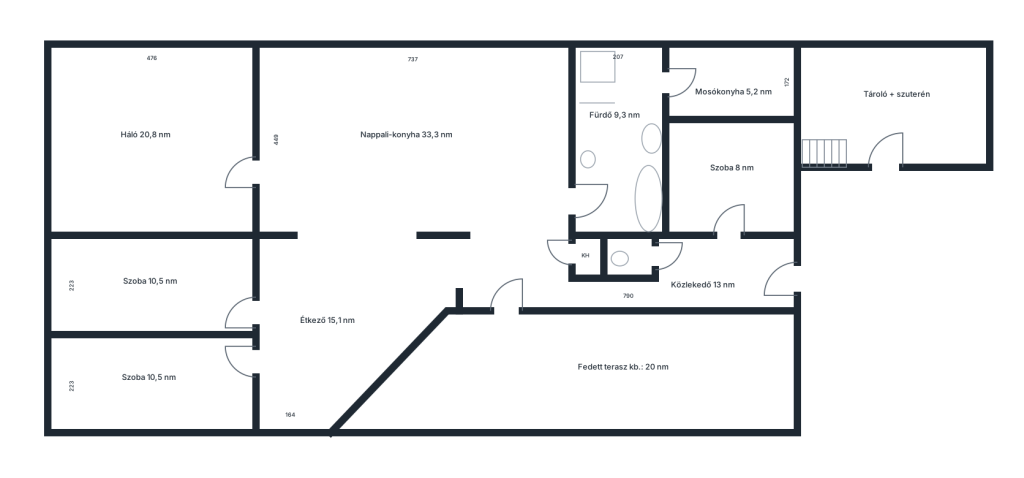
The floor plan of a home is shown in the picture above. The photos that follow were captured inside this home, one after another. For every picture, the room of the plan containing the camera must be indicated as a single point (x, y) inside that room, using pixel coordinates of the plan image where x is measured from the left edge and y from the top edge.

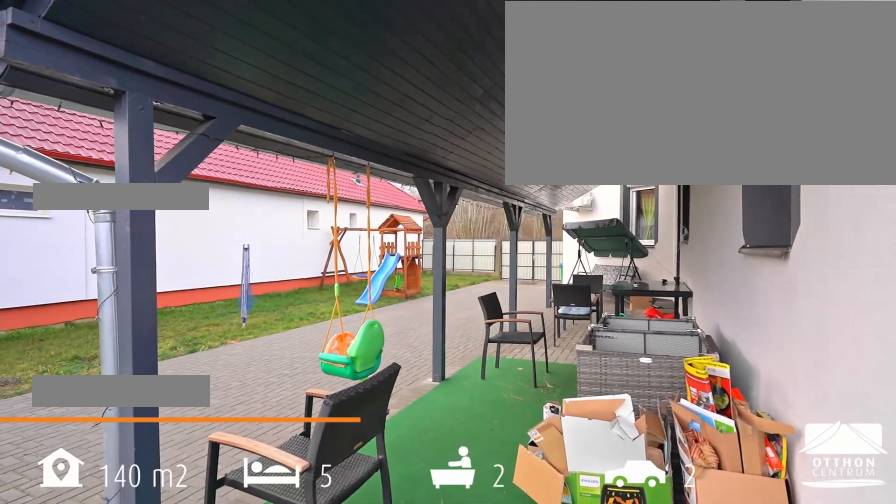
(618, 371)
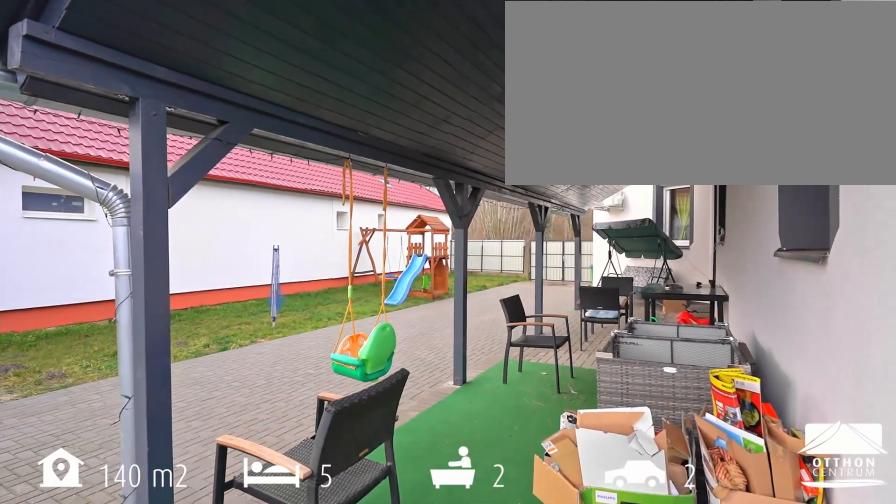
(618, 371)
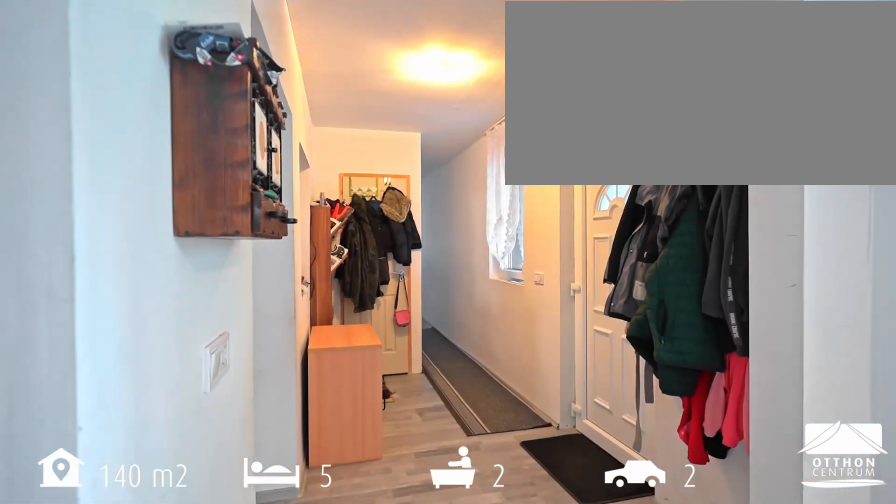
(624, 294)
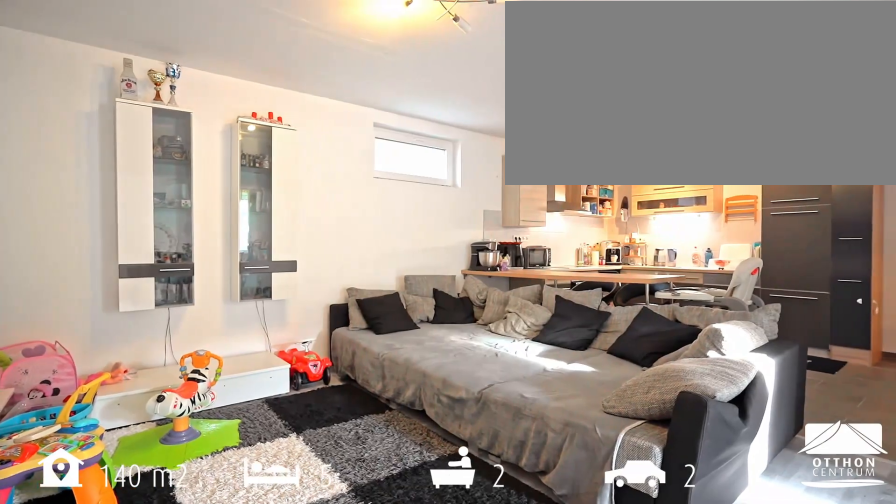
(415, 140)
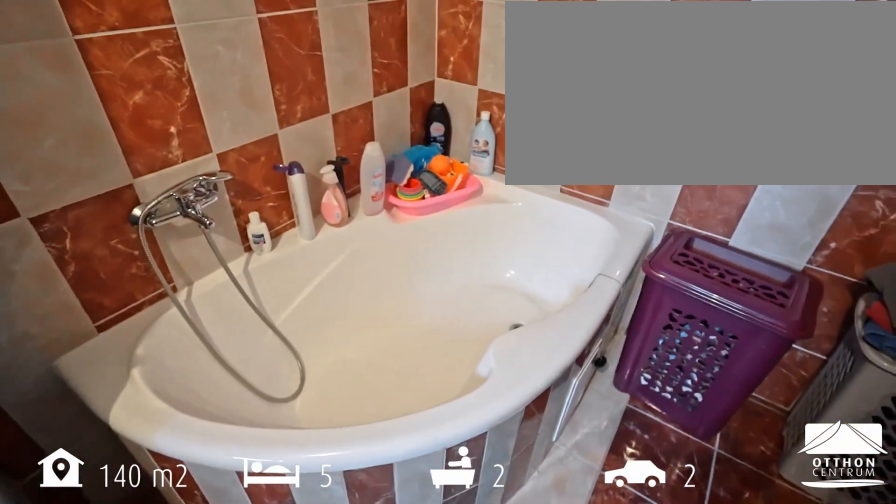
(618, 145)
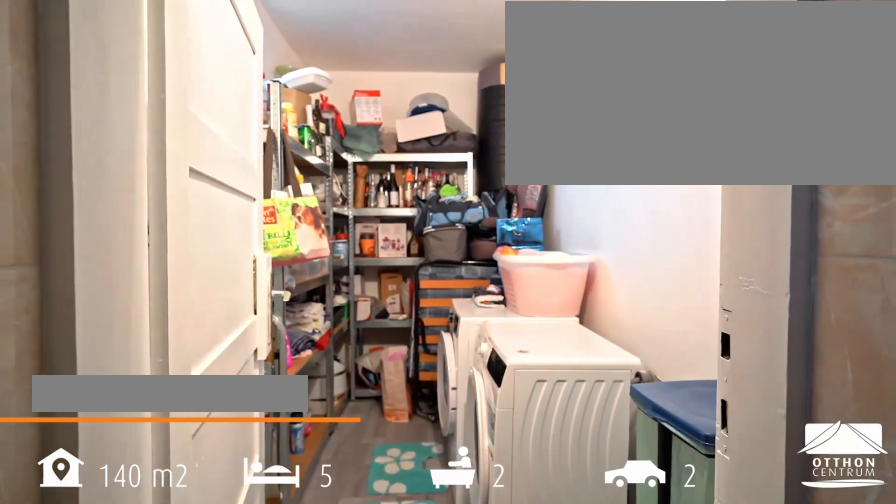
(731, 82)
